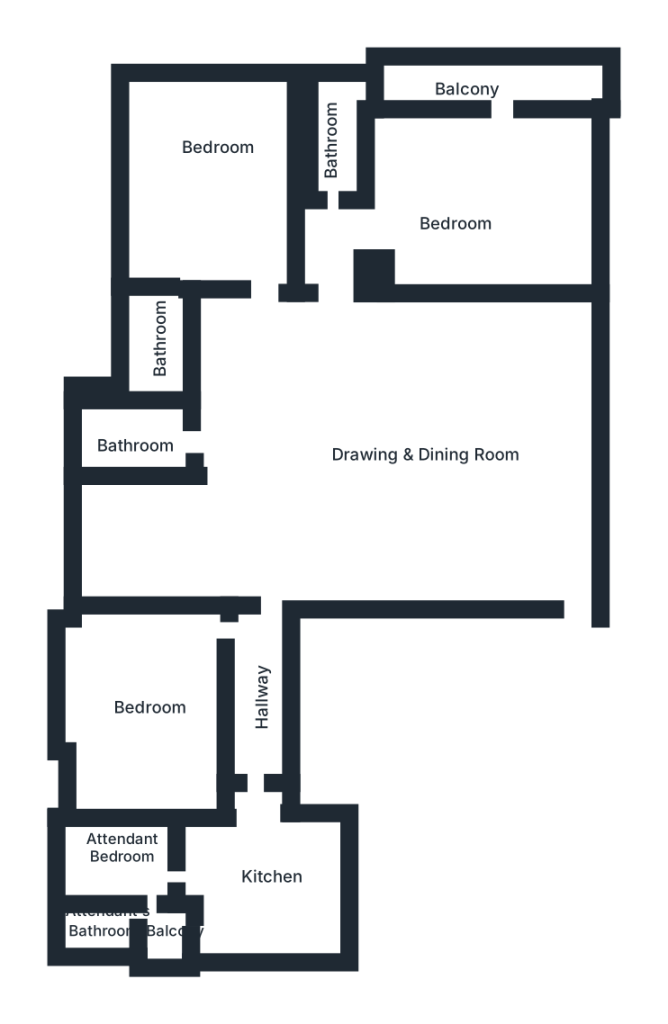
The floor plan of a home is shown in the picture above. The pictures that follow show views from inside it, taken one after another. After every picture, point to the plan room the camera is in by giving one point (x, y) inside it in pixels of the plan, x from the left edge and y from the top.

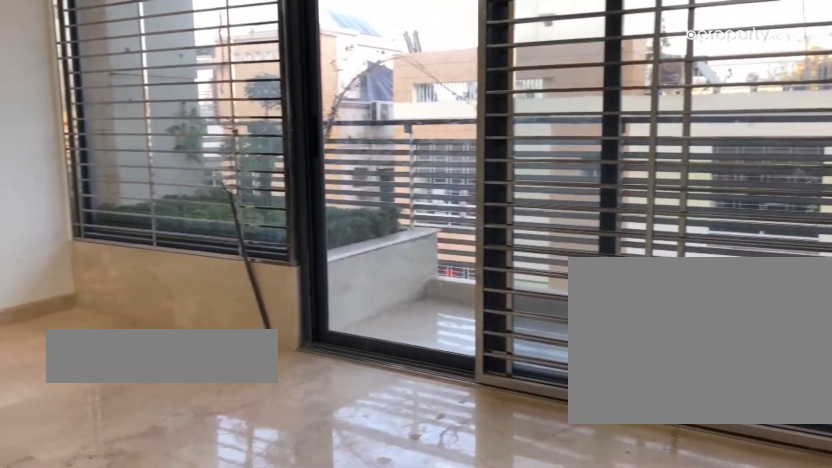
(480, 196)
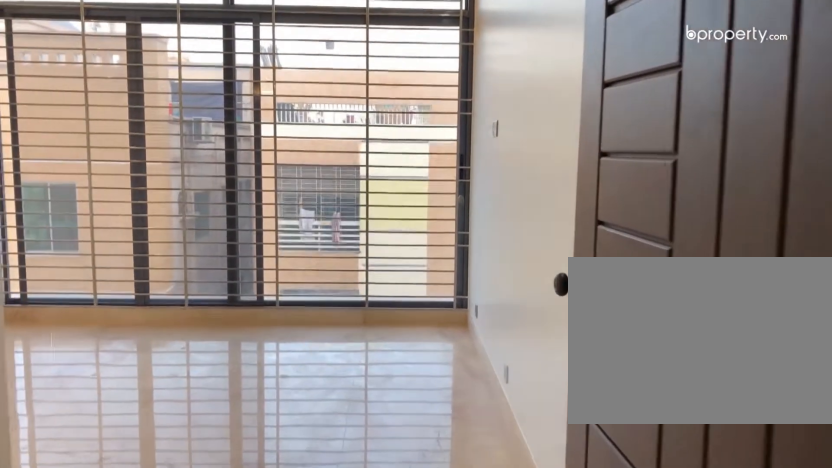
(210, 188)
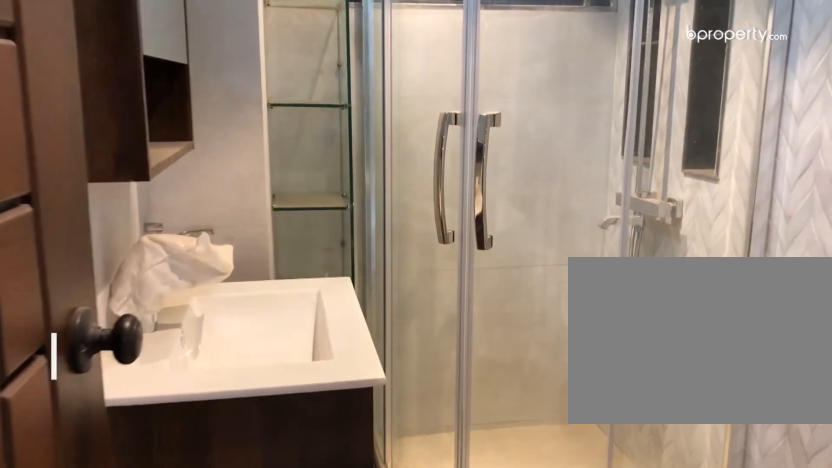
(140, 429)
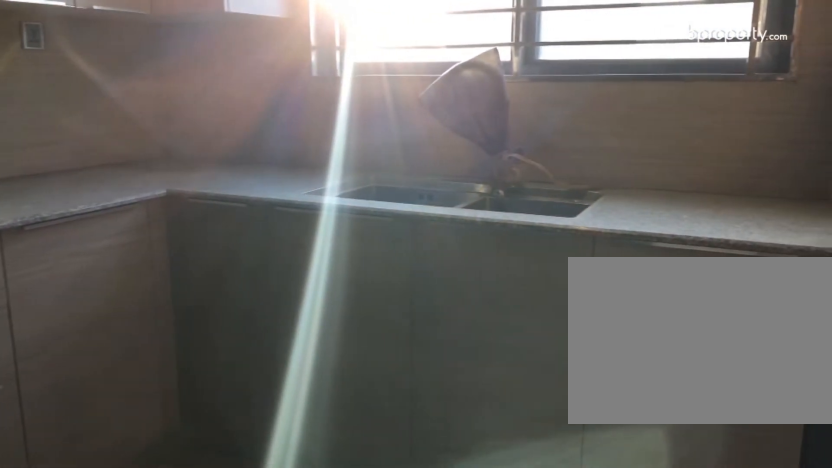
(260, 874)
